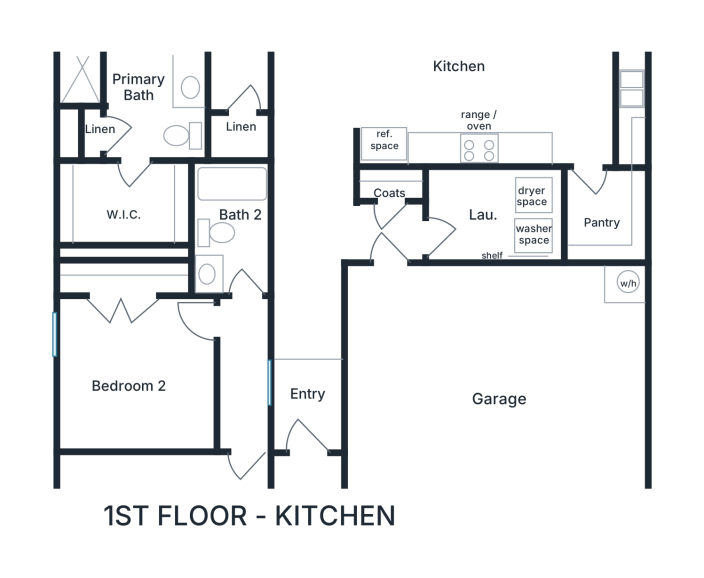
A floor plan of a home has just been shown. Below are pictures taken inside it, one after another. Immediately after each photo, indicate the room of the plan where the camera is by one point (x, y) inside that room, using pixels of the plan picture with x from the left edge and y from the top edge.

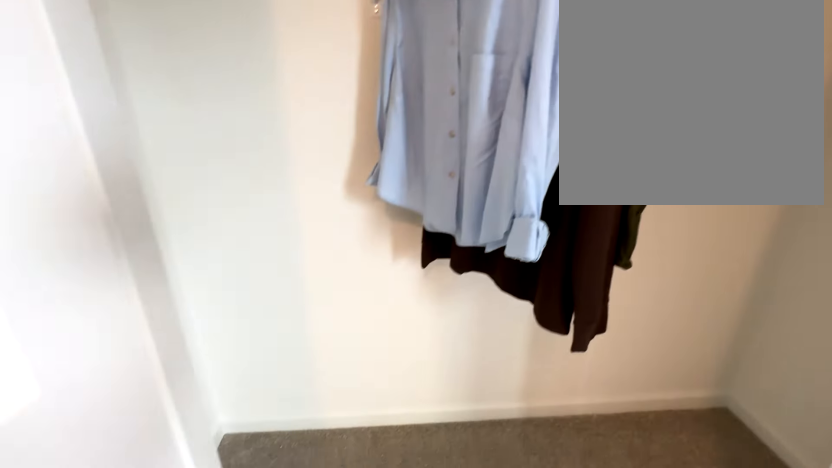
(161, 385)
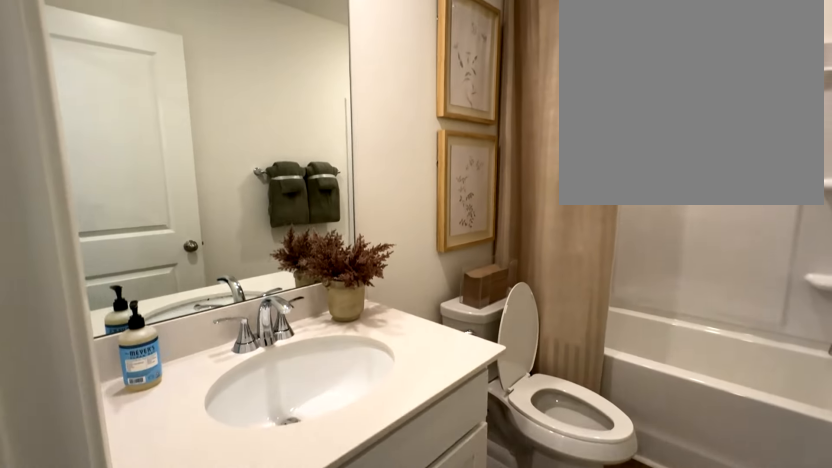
(232, 226)
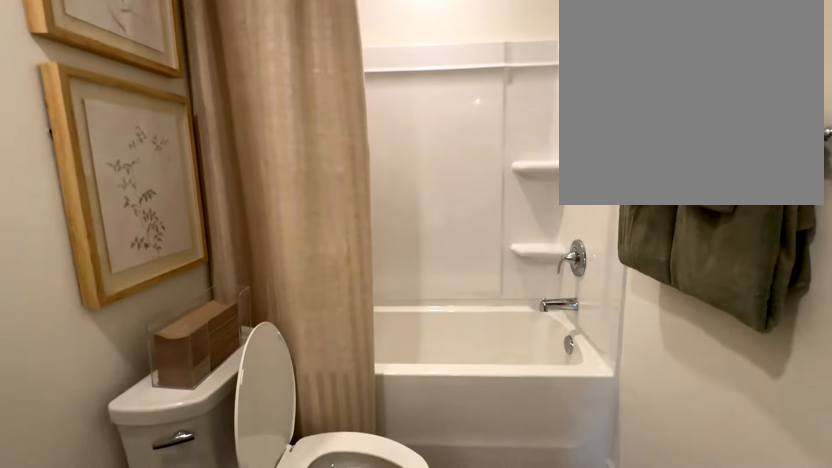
(232, 226)
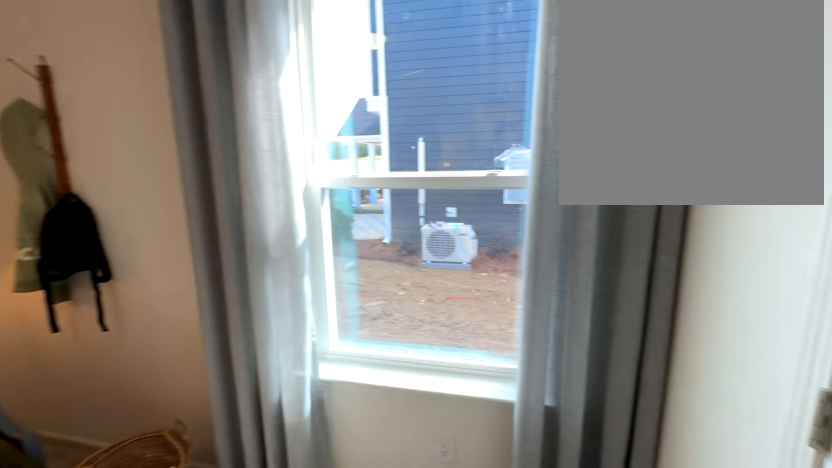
(135, 372)
